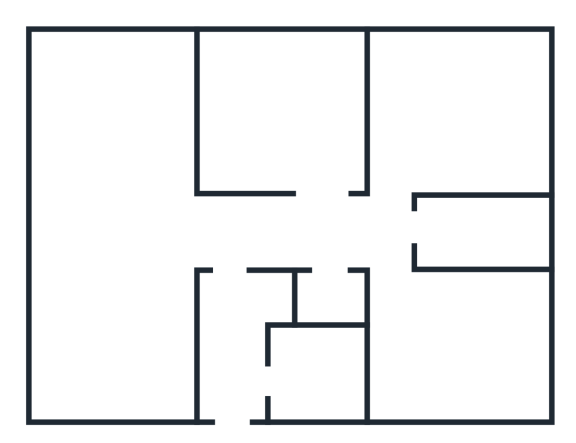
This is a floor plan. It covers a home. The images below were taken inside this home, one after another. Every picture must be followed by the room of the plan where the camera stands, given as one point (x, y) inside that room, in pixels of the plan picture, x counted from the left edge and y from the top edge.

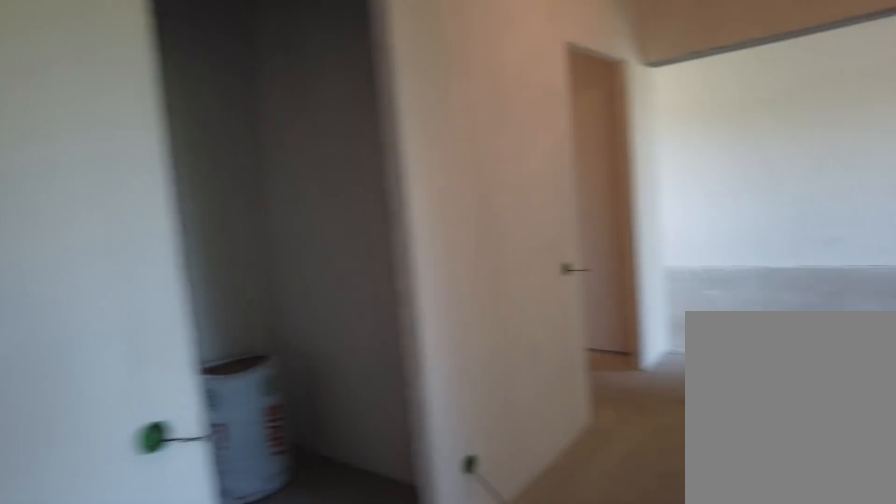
(383, 230)
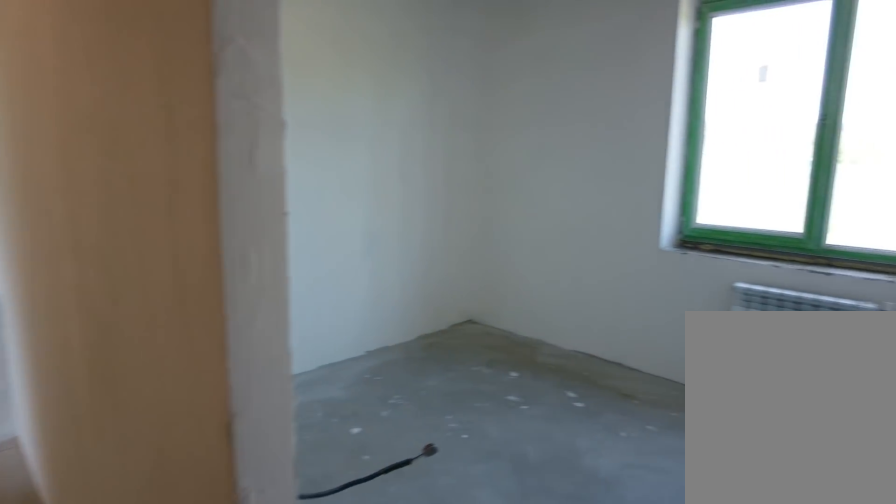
(328, 243)
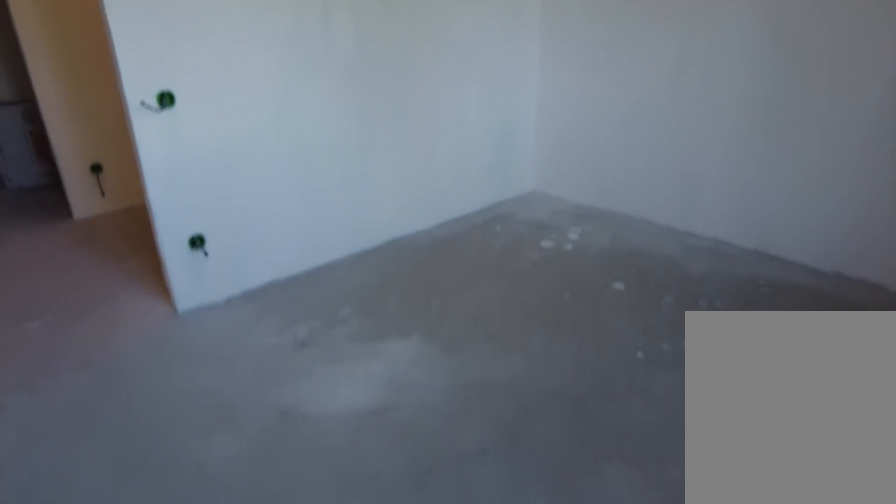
(321, 165)
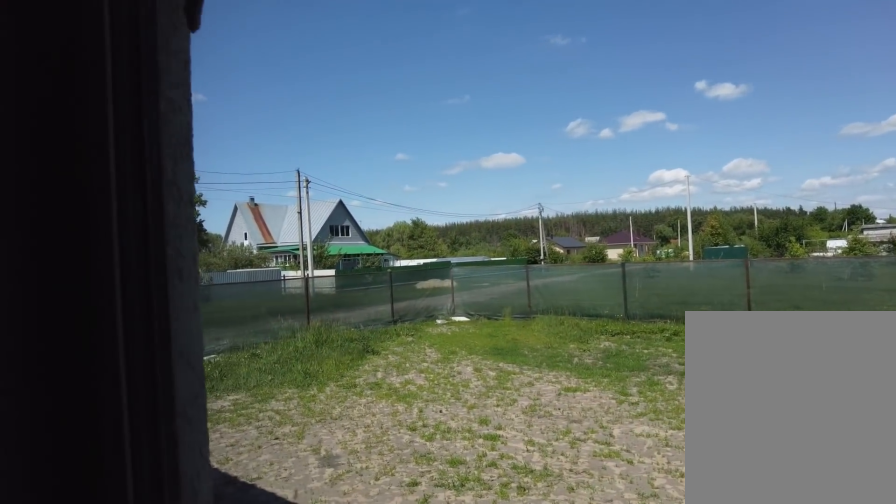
(321, 165)
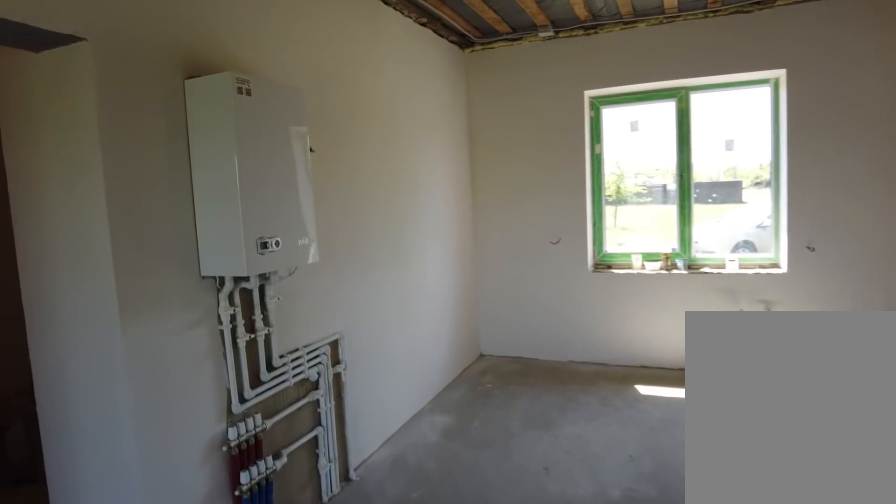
(128, 240)
